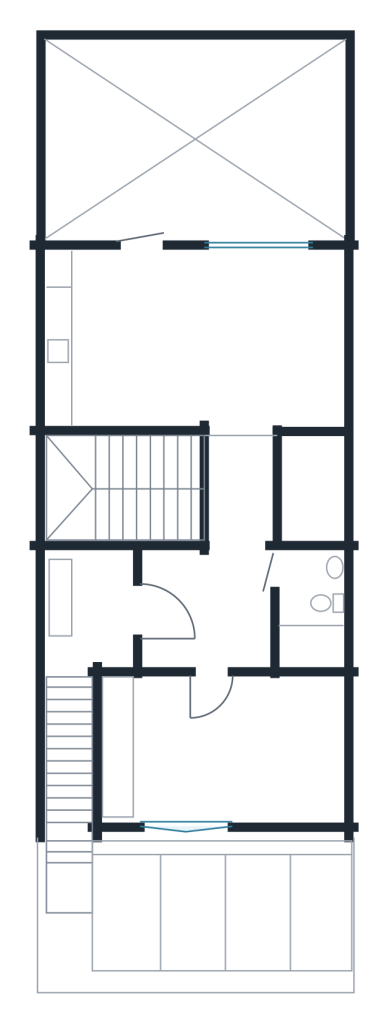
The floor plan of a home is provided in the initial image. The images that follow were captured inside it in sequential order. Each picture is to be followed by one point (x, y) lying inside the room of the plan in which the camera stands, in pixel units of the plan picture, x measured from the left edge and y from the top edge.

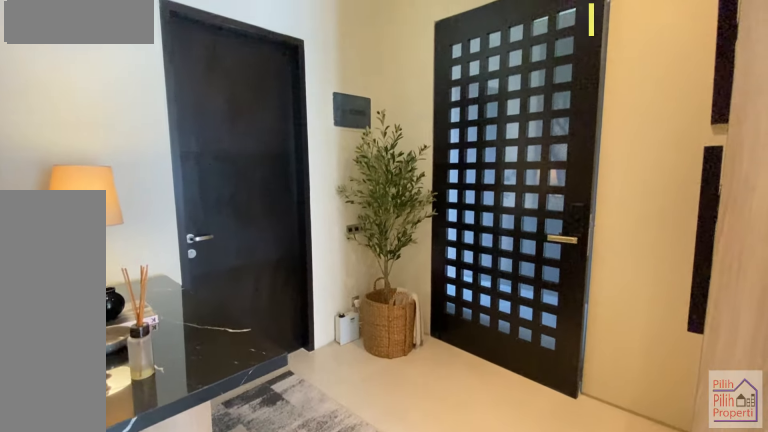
(201, 607)
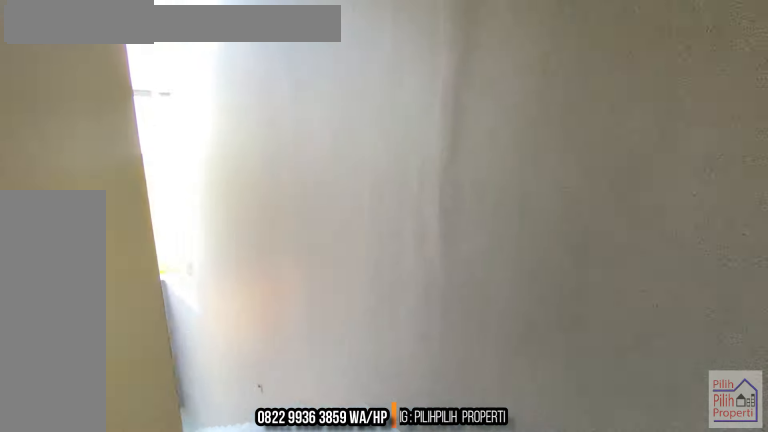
(87, 670)
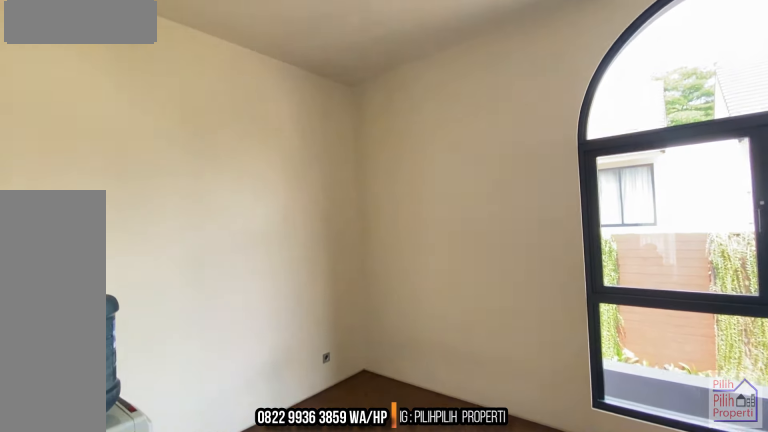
(216, 754)
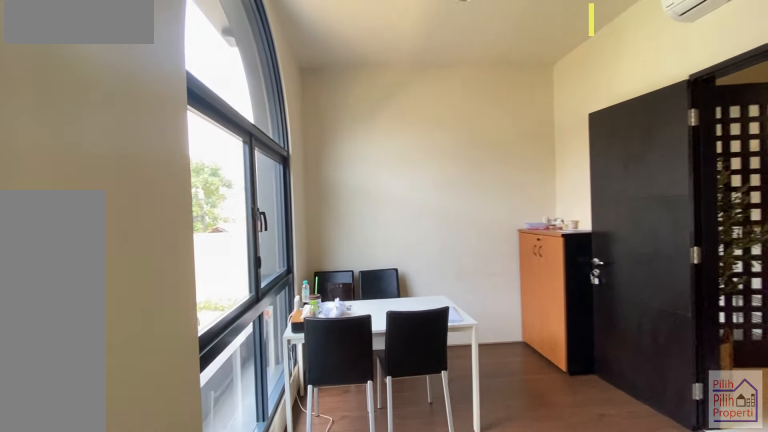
(216, 754)
